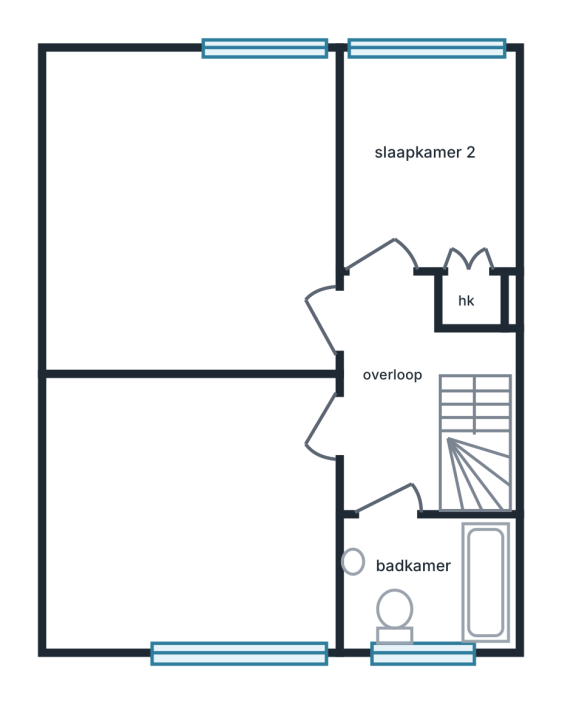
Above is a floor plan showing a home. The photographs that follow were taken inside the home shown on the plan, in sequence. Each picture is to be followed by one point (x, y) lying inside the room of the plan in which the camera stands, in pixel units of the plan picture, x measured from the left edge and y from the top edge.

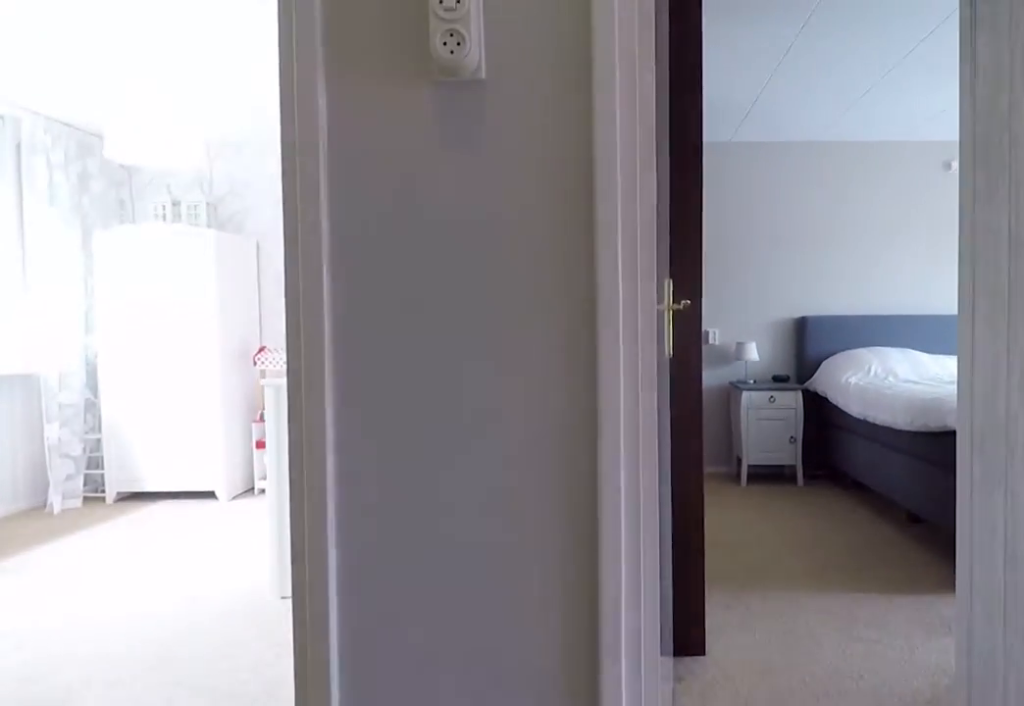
(399, 393)
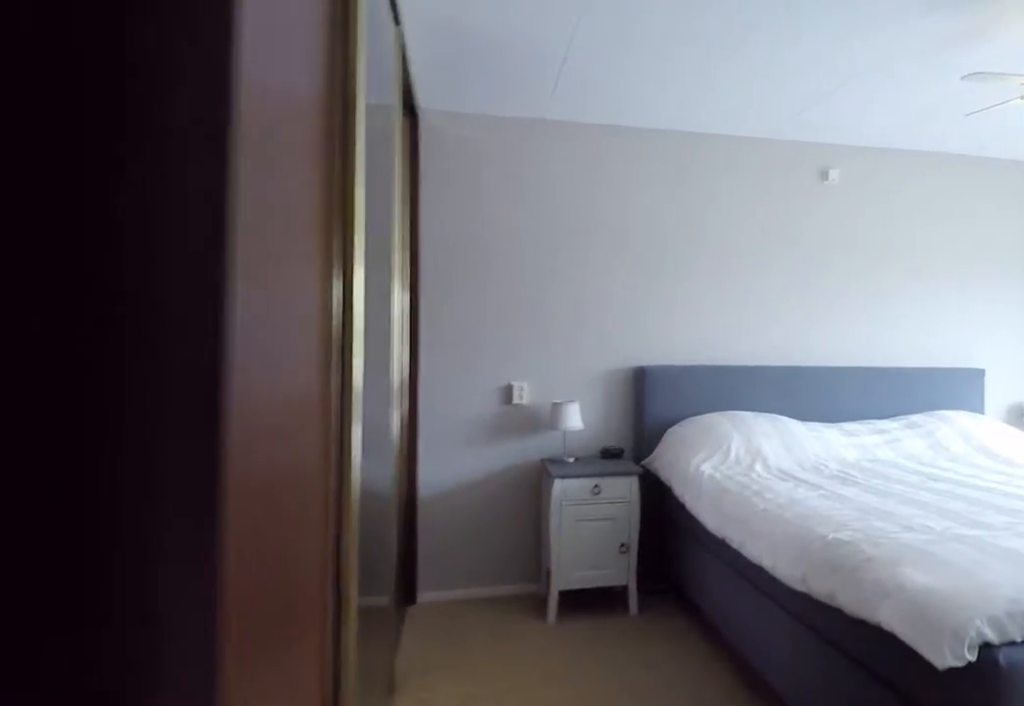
(192, 214)
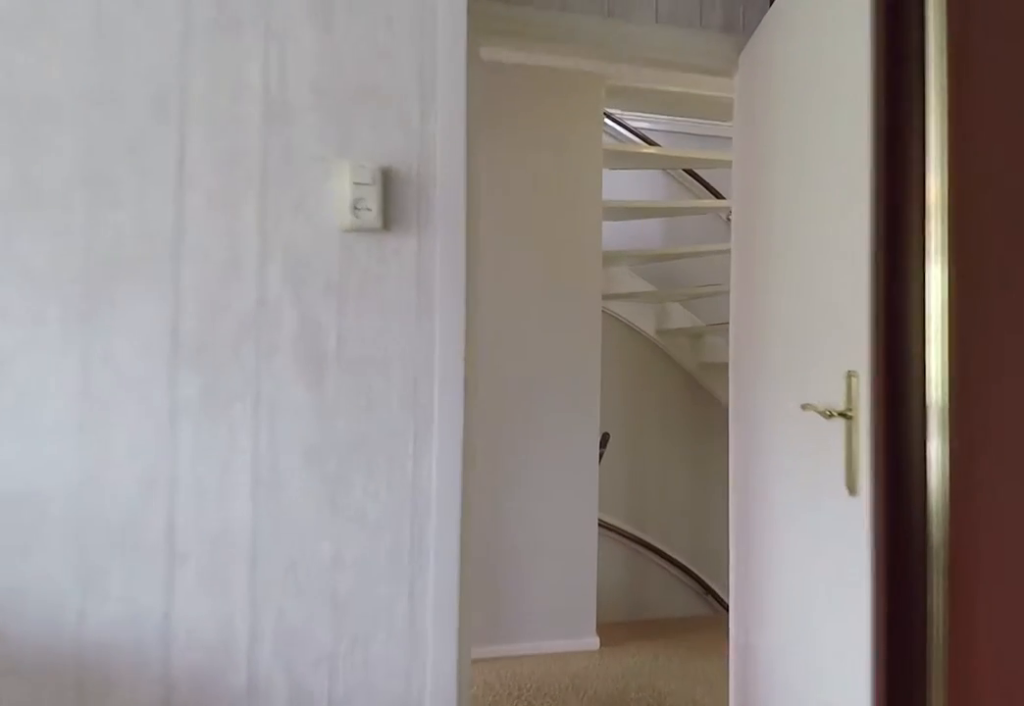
(192, 214)
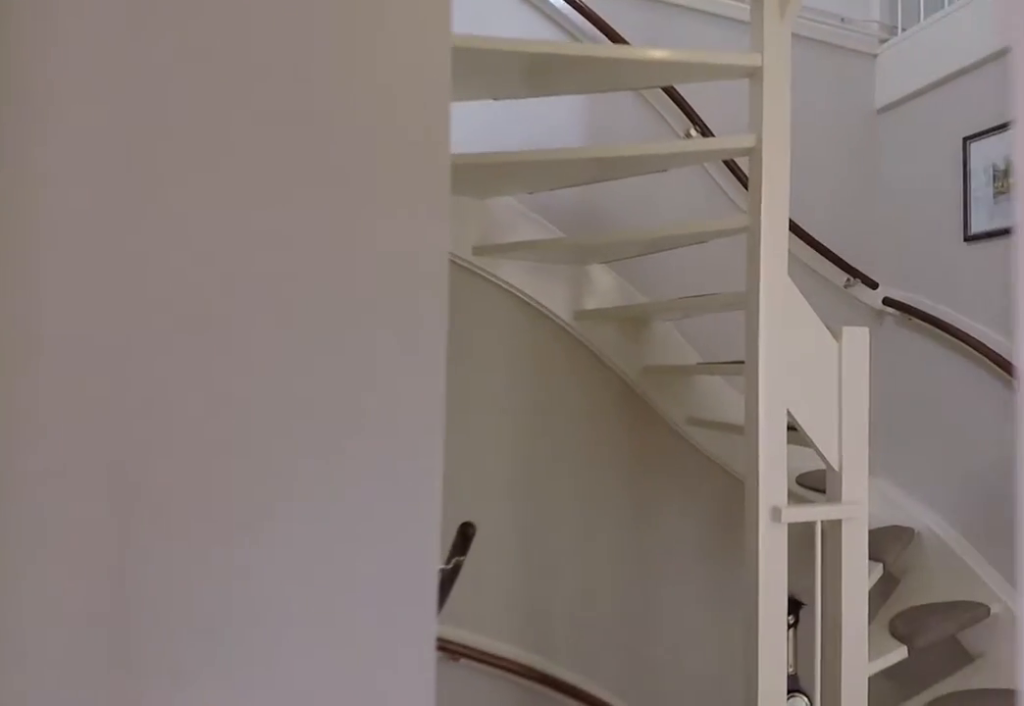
(400, 393)
